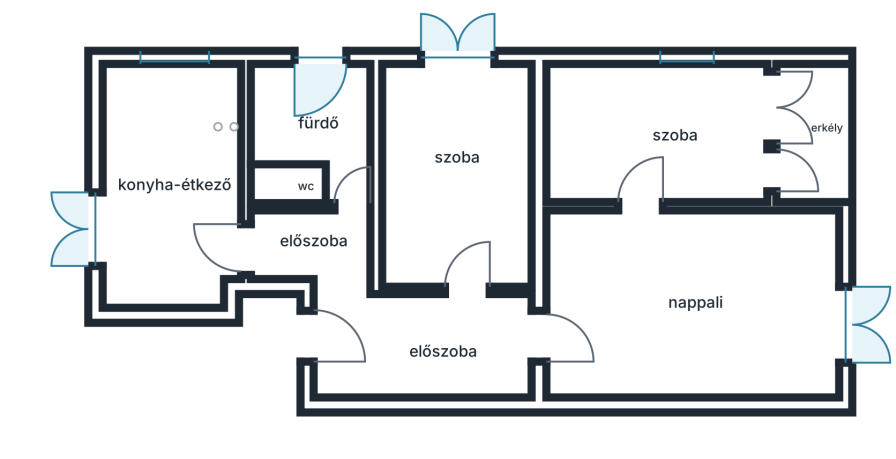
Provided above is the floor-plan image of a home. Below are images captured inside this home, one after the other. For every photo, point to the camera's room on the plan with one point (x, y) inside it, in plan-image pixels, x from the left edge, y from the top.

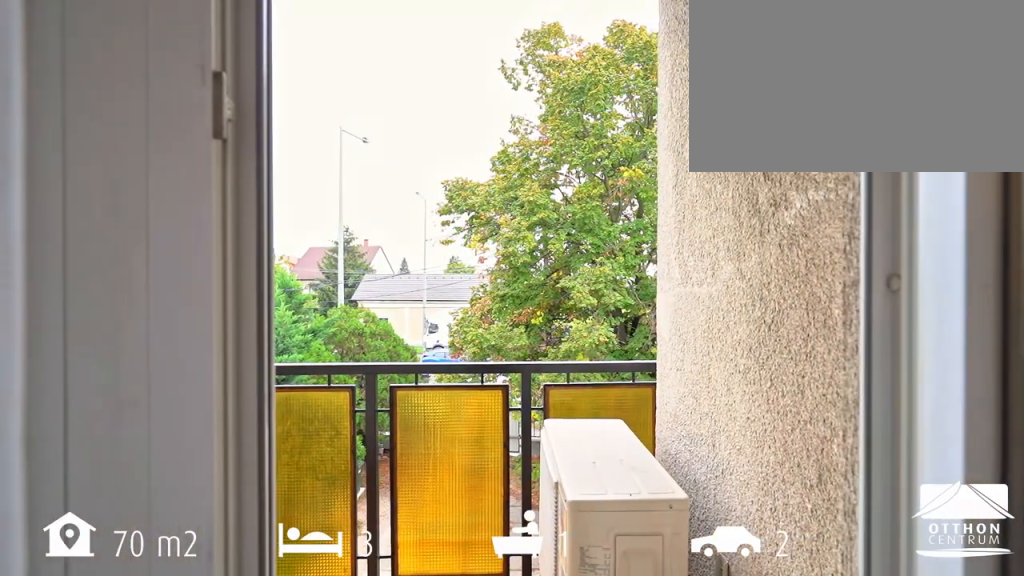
(807, 135)
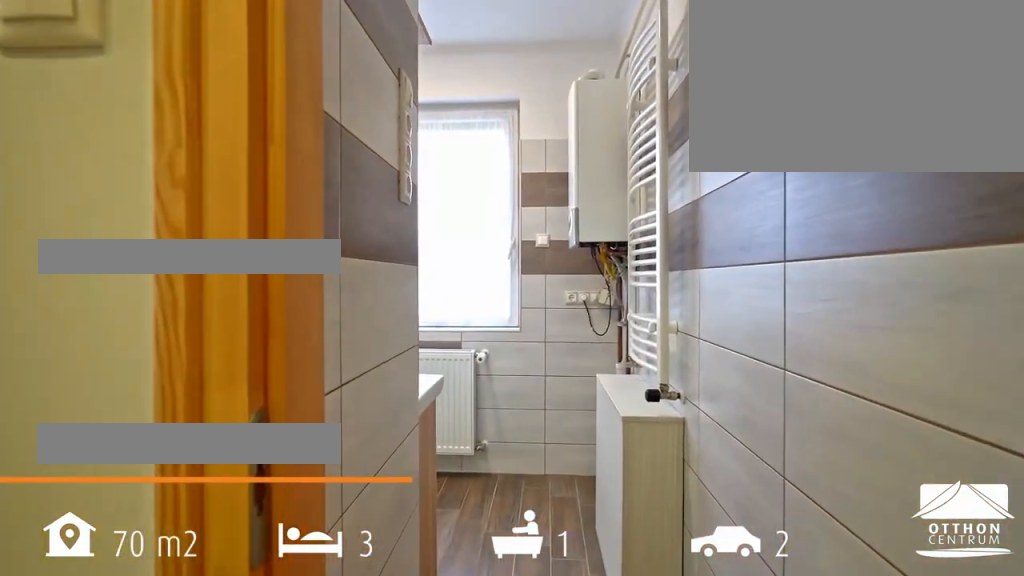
(323, 121)
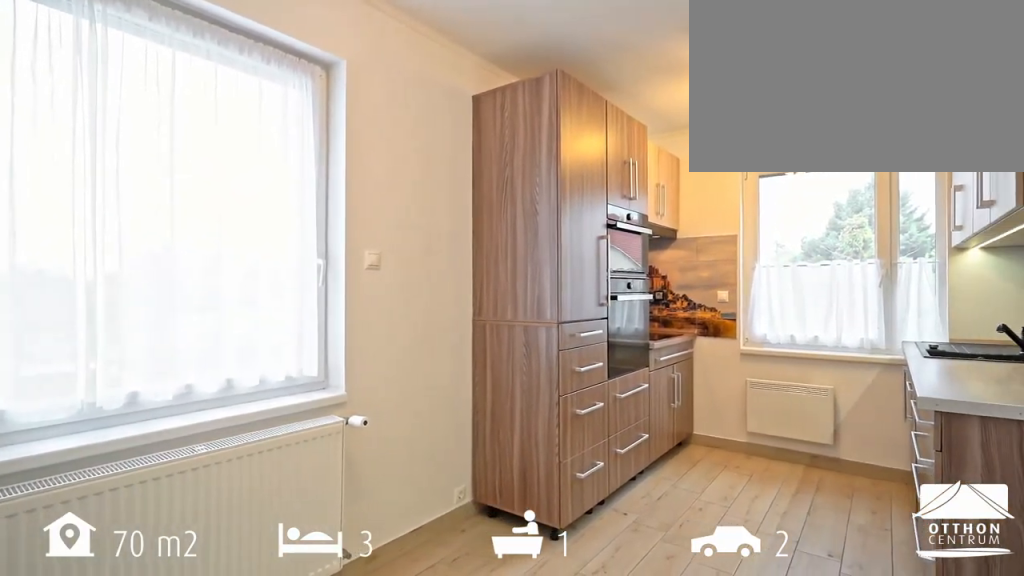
(165, 164)
